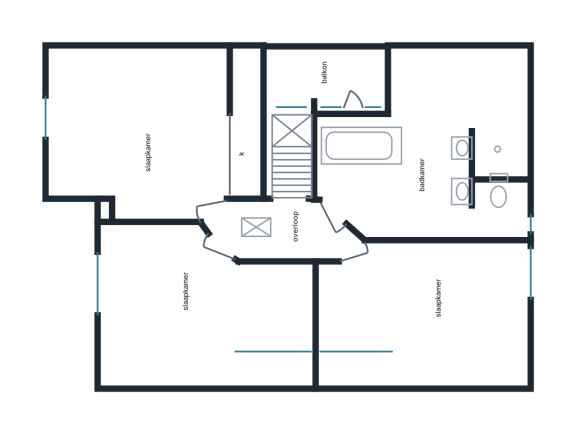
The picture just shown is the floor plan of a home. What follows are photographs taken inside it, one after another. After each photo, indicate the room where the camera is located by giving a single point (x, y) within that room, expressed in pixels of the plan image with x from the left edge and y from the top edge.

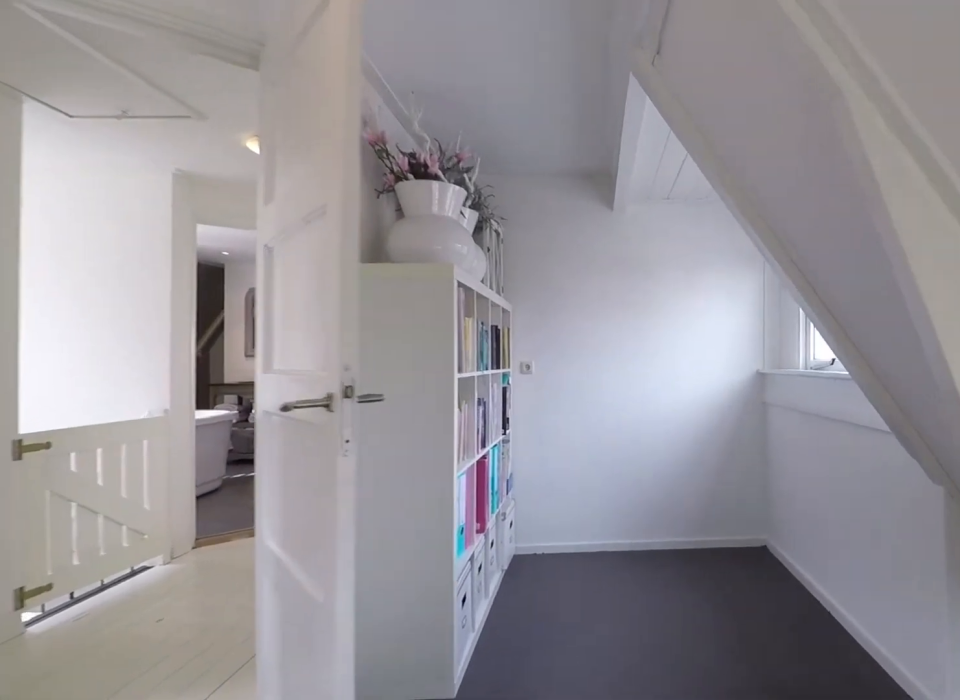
(151, 244)
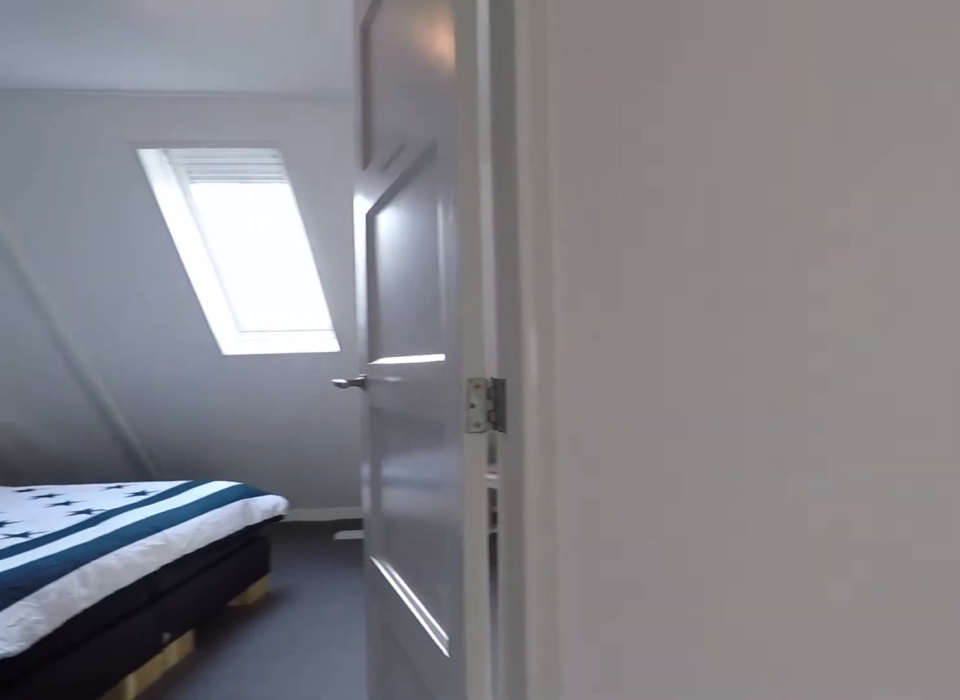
(280, 229)
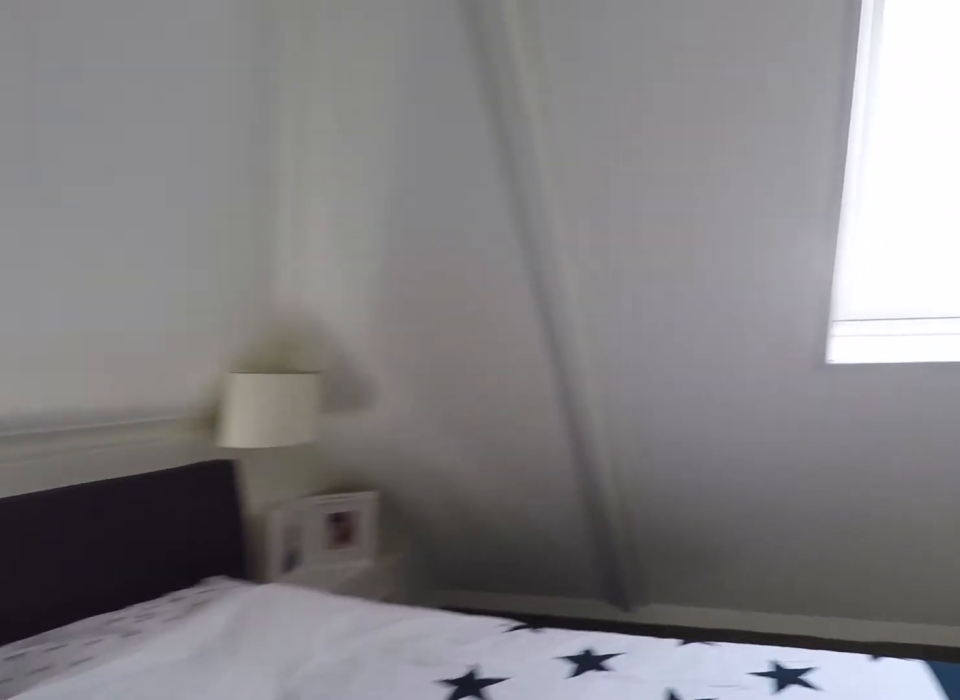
(150, 154)
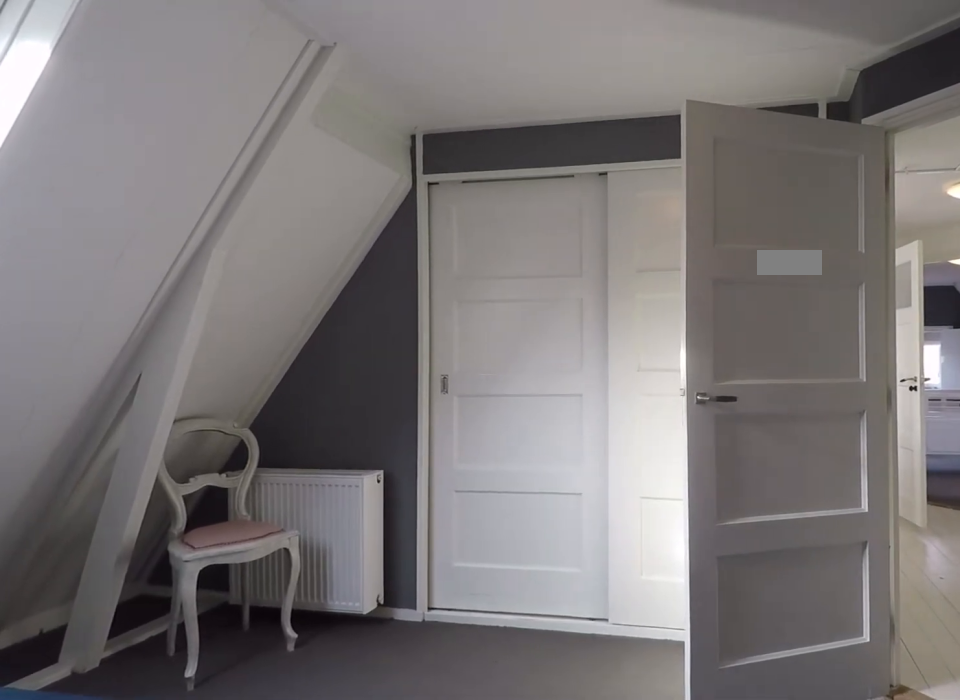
(150, 154)
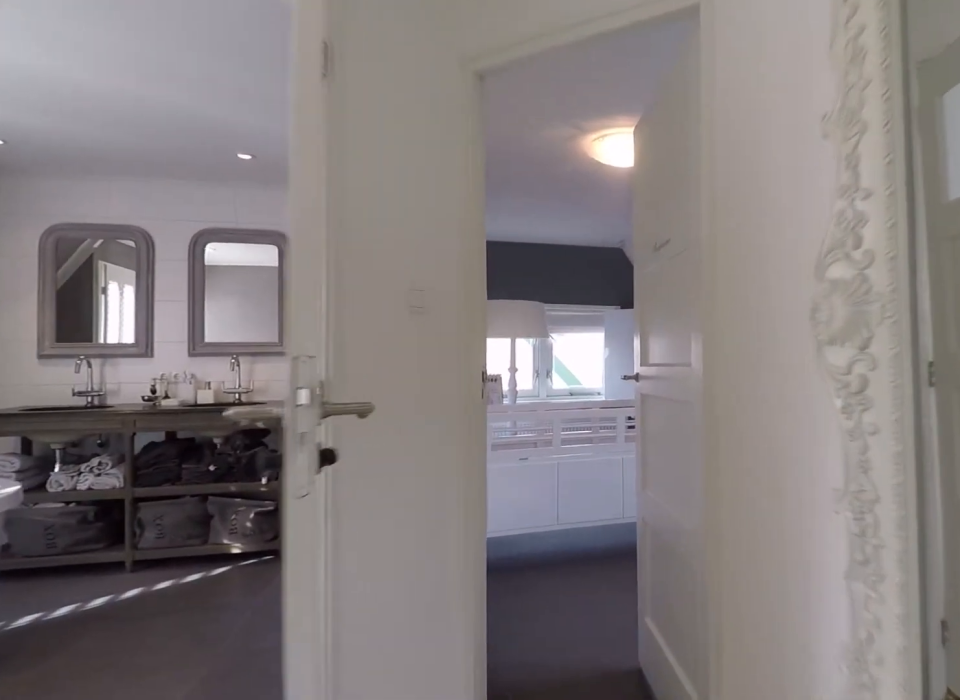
(280, 229)
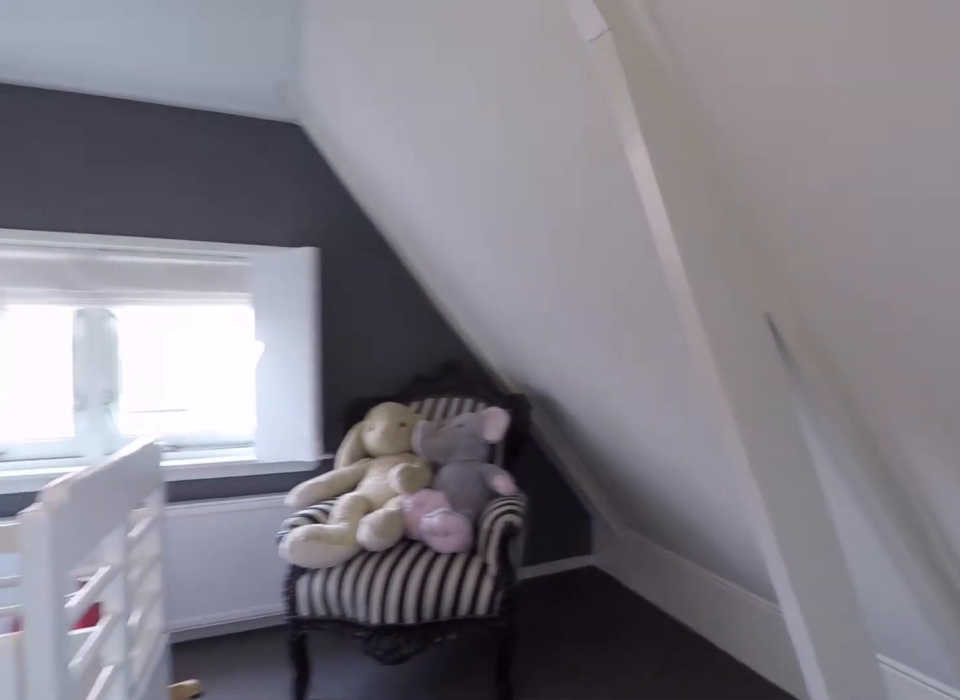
(429, 292)
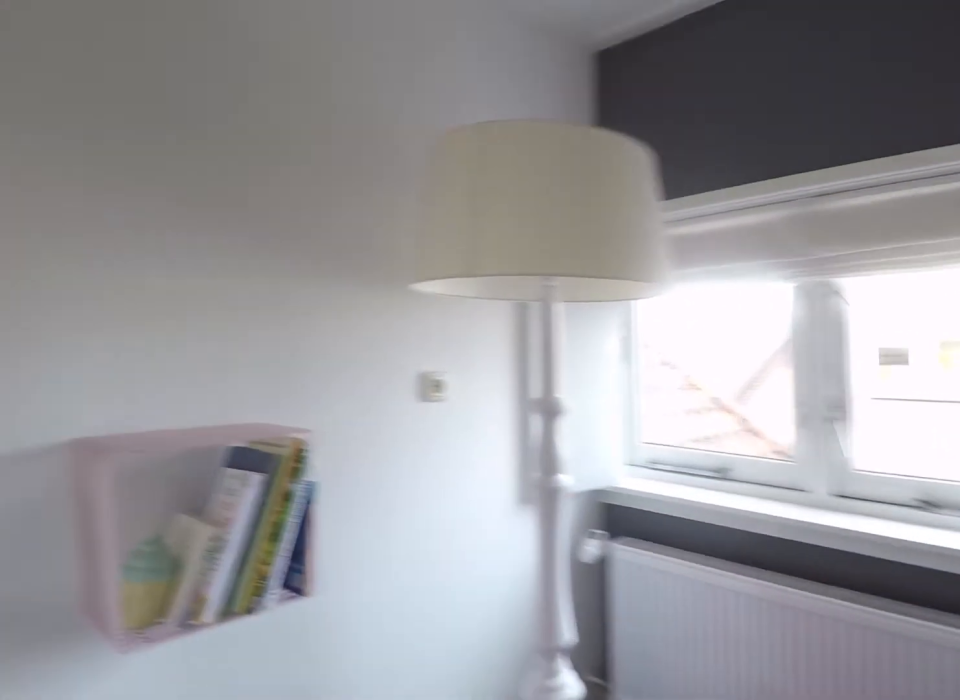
(429, 292)
